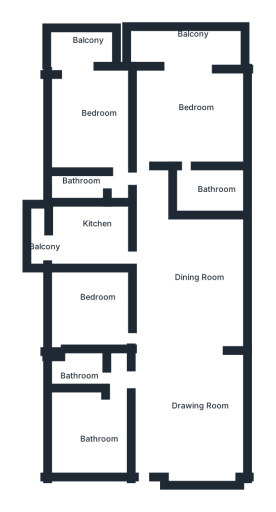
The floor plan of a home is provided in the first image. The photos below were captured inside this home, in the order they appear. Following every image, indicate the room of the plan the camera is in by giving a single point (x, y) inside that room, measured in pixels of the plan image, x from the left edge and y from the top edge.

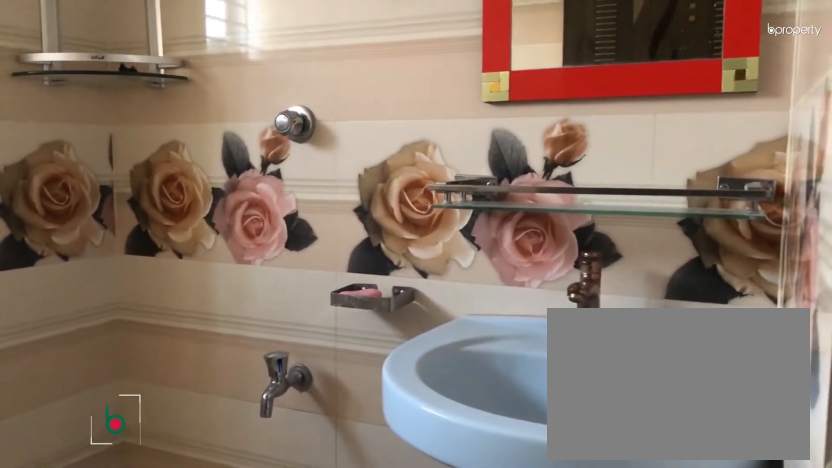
(80, 373)
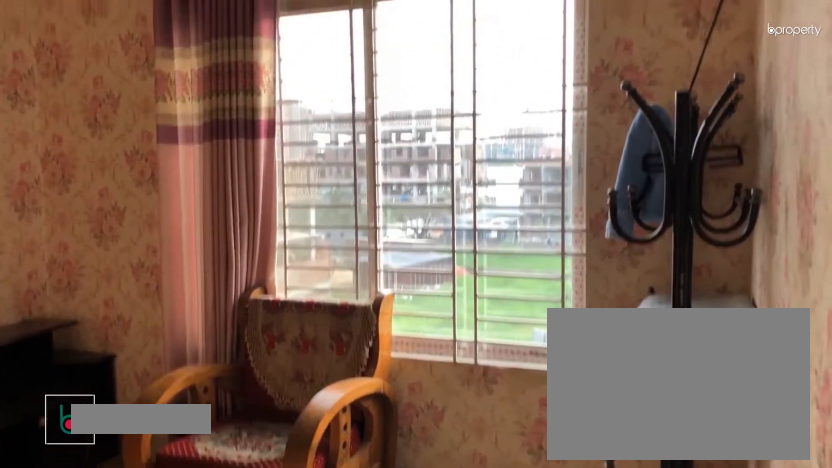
(93, 435)
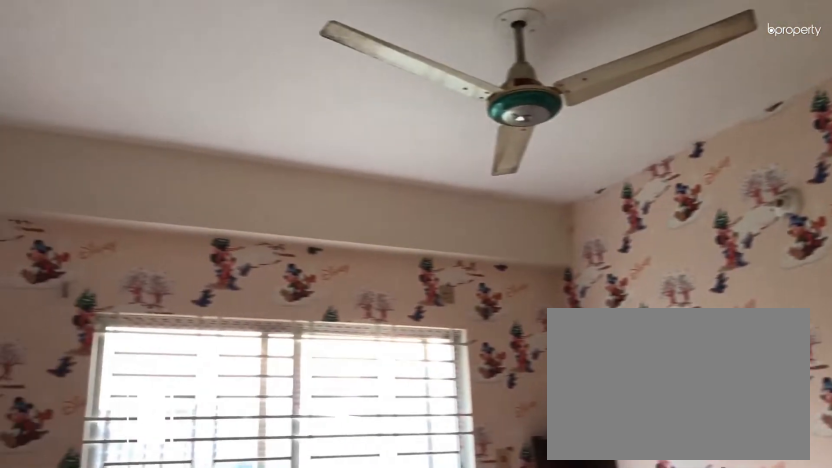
(93, 308)
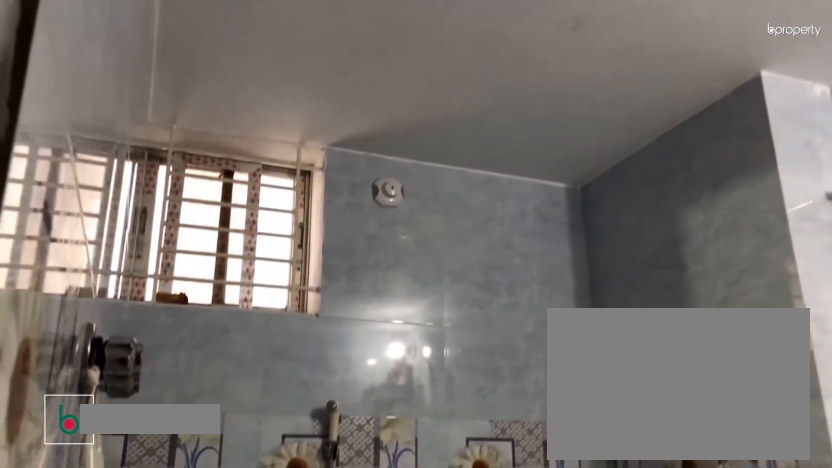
(203, 192)
